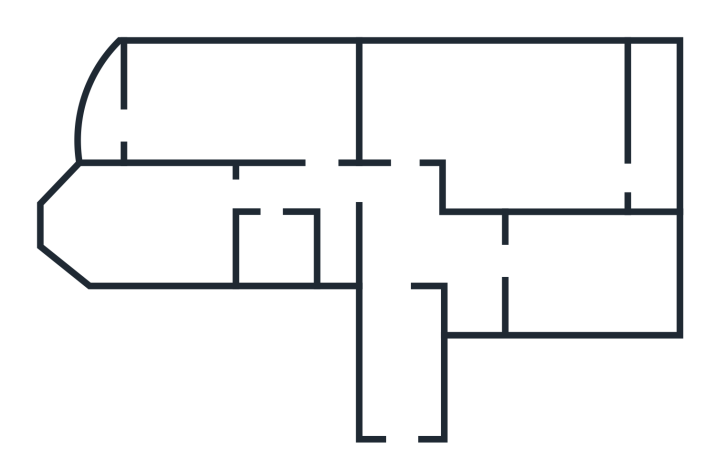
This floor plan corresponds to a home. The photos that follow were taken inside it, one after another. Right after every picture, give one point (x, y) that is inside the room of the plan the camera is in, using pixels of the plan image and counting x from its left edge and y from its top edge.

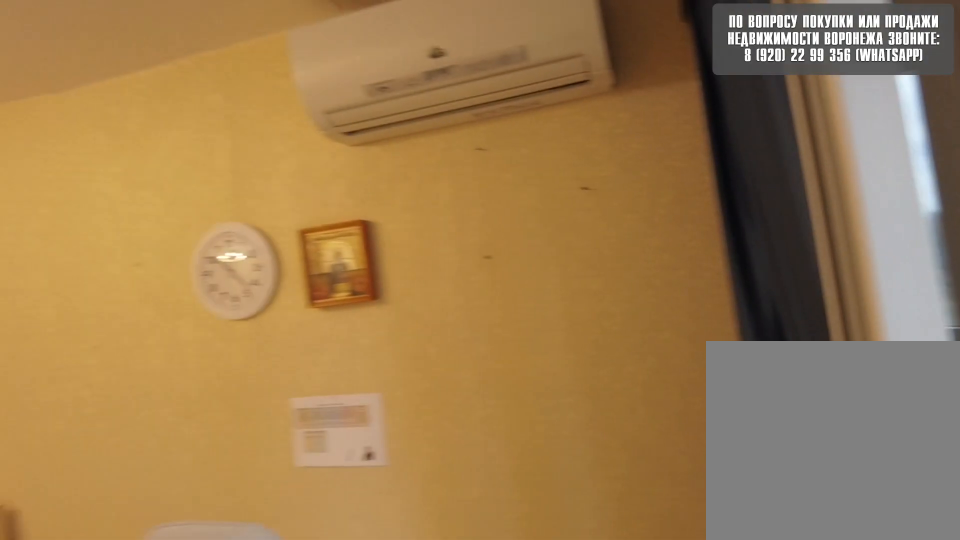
(163, 122)
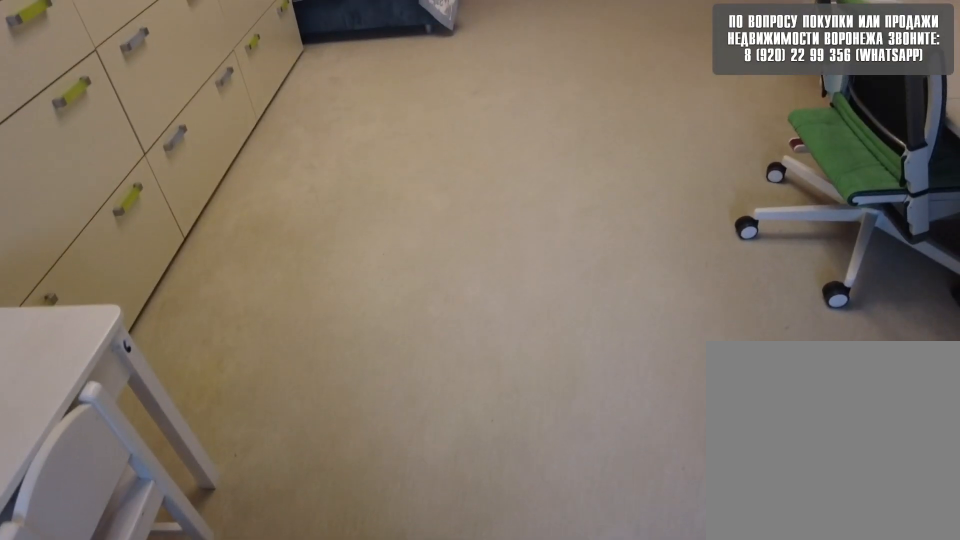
(163, 122)
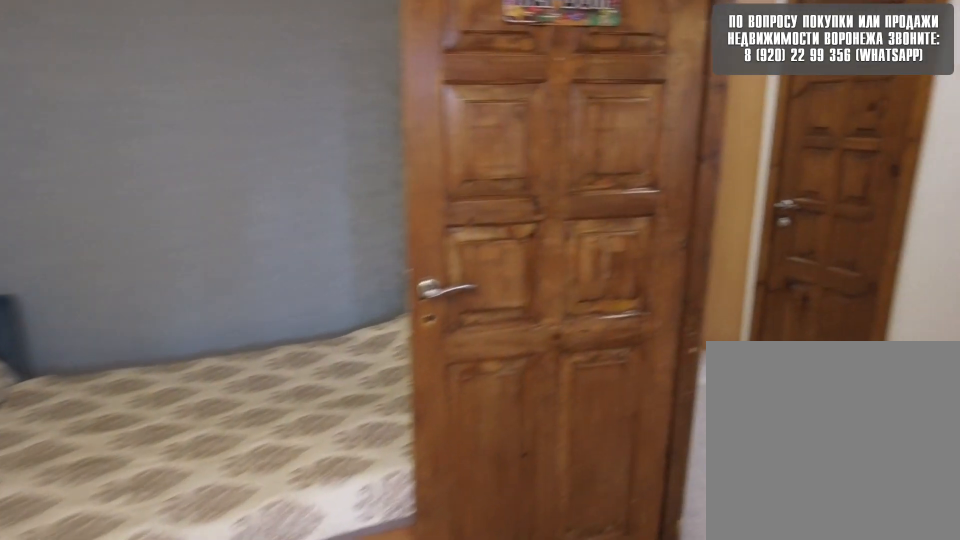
(267, 137)
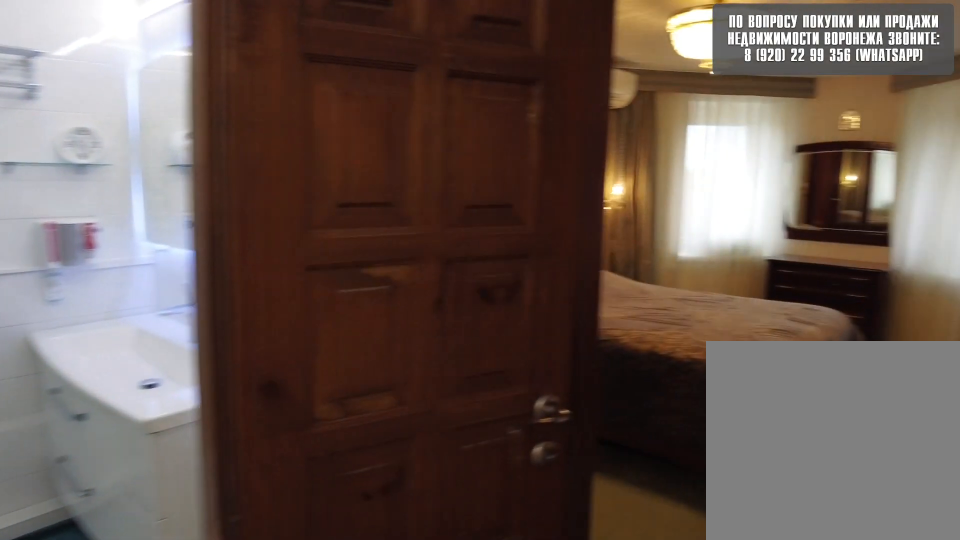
(336, 175)
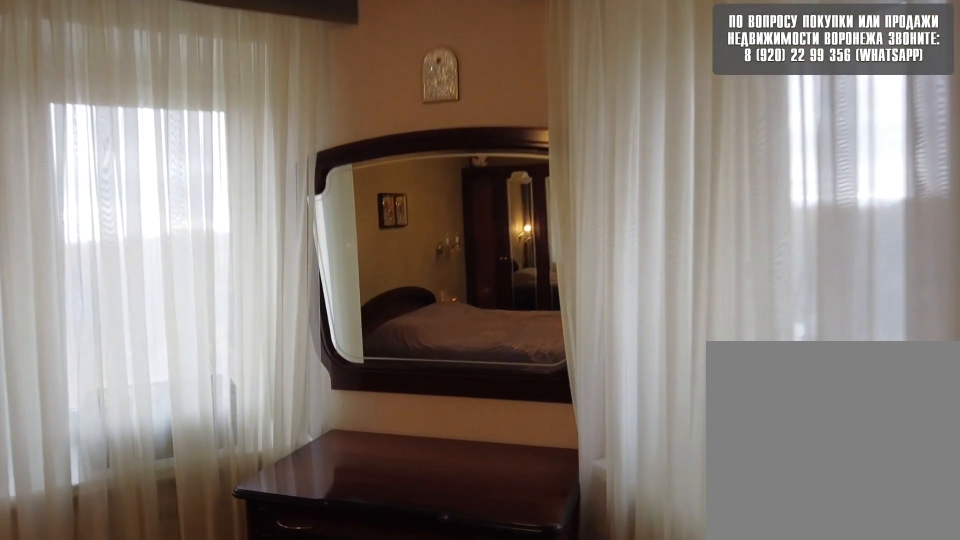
(163, 218)
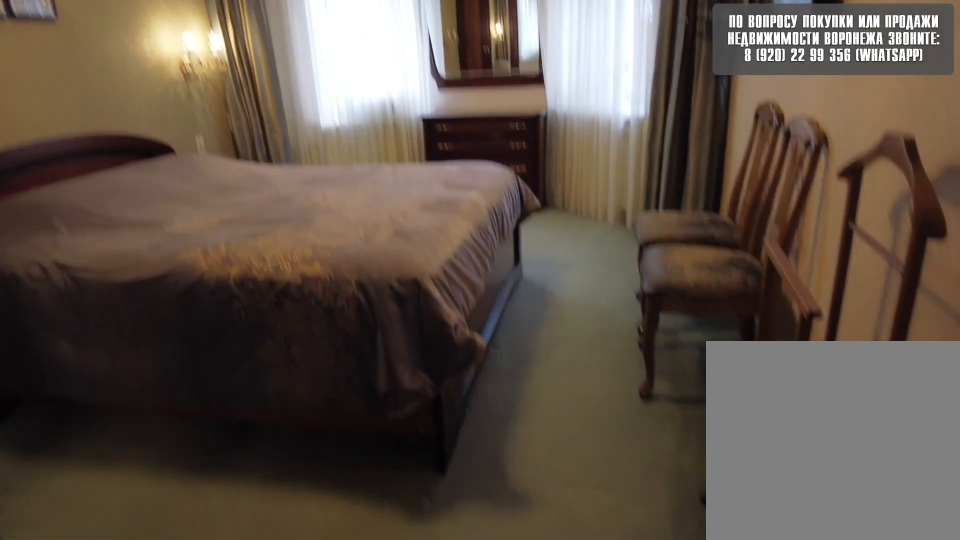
(163, 218)
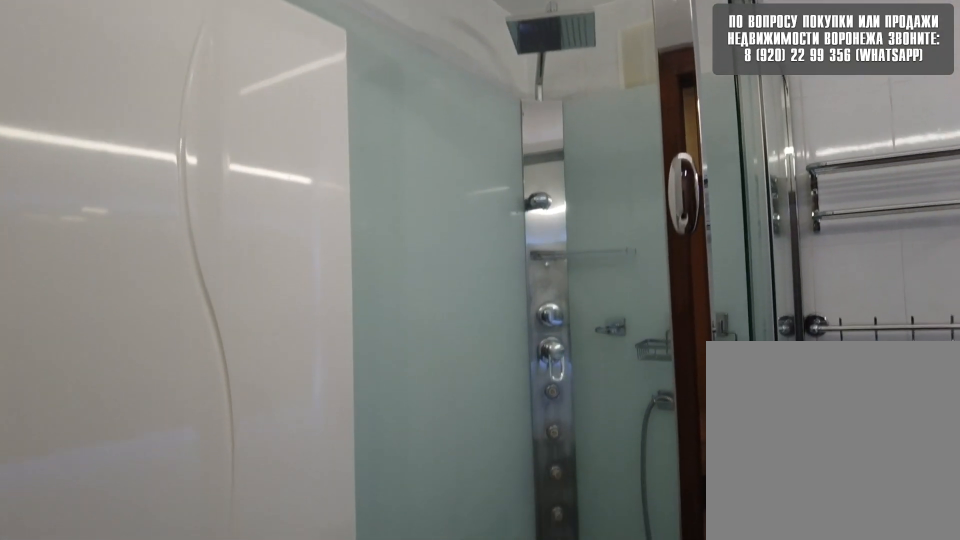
(270, 206)
